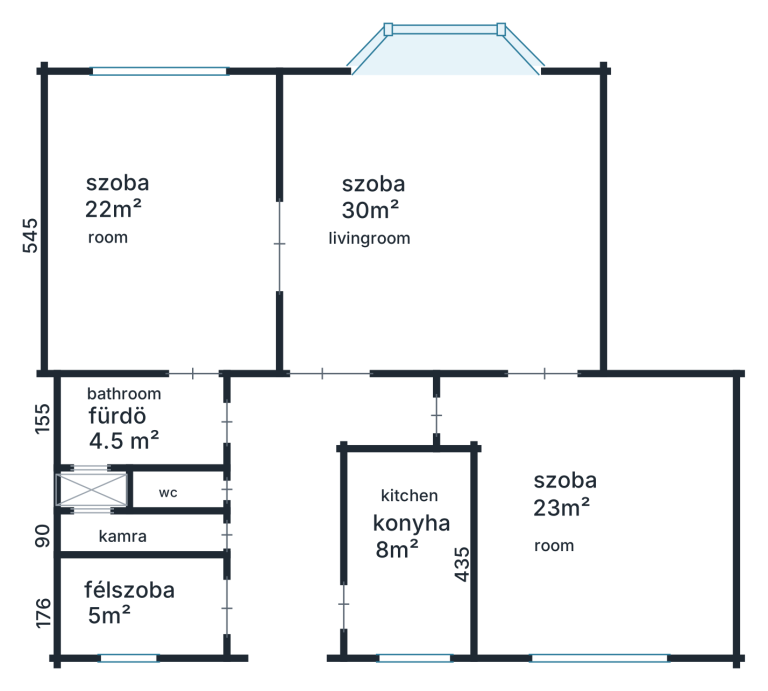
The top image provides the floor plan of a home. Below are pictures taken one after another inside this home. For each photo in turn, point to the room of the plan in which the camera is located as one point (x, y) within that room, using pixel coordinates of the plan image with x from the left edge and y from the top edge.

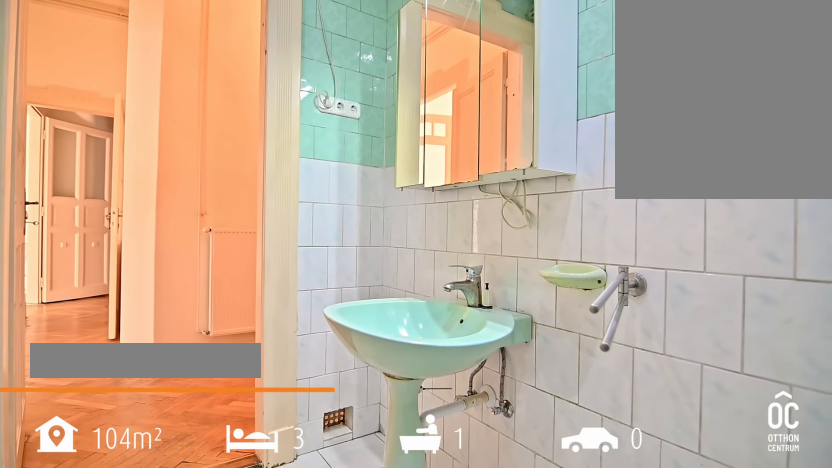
(139, 419)
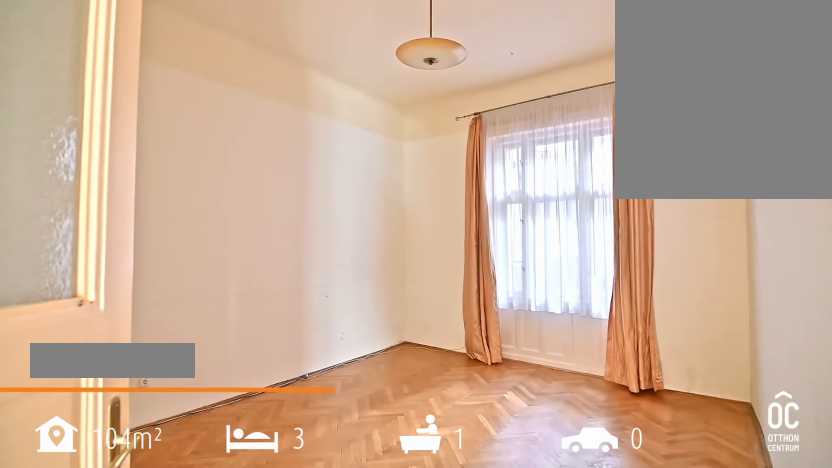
(605, 520)
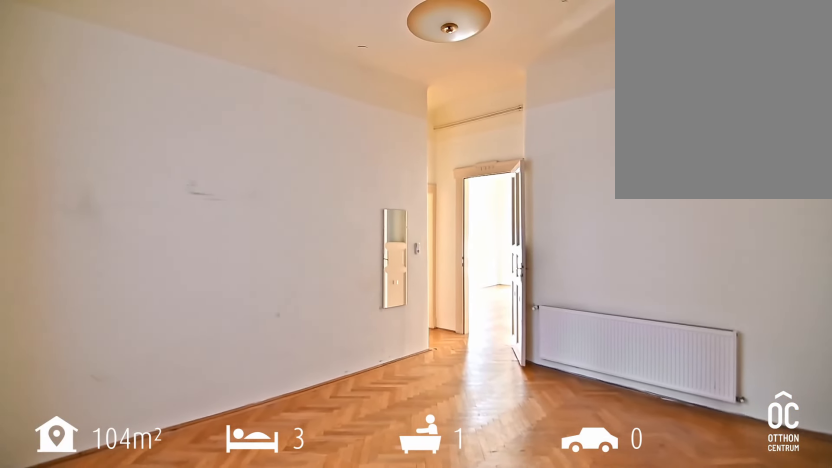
(604, 520)
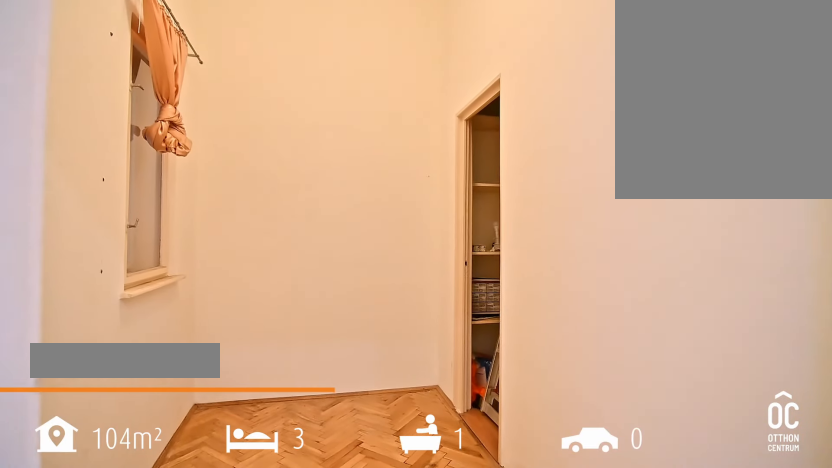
(140, 603)
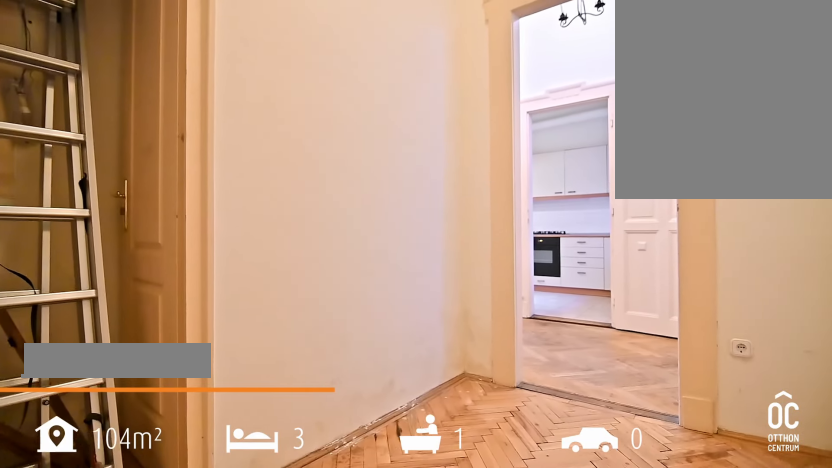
(141, 603)
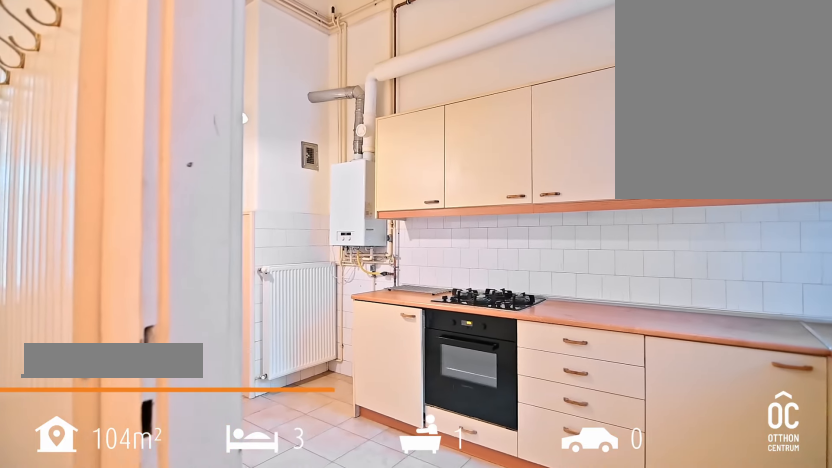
(408, 557)
